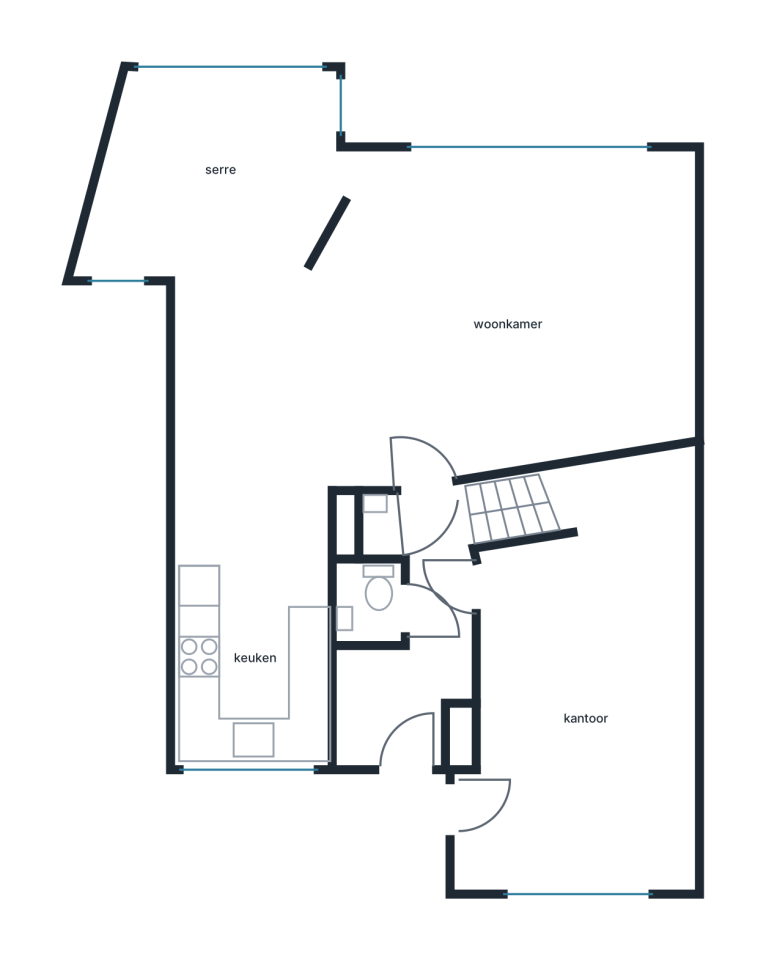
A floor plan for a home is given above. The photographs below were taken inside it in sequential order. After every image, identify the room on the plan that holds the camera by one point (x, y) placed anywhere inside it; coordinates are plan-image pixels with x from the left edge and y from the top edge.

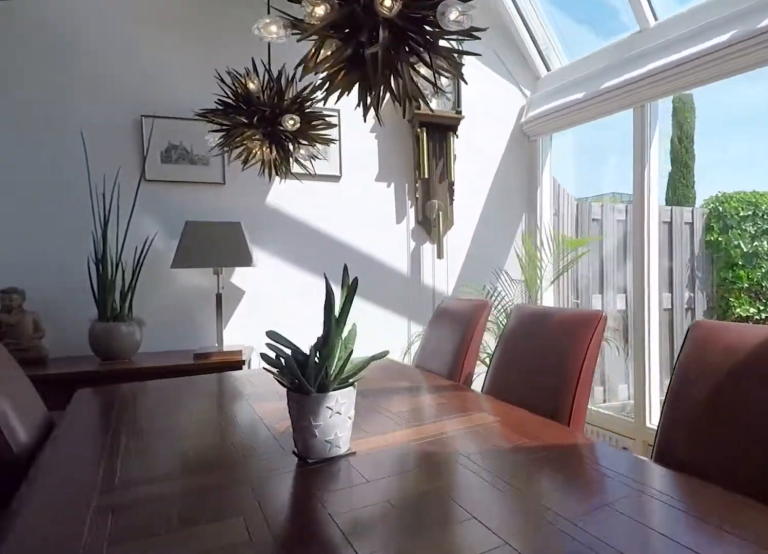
(215, 177)
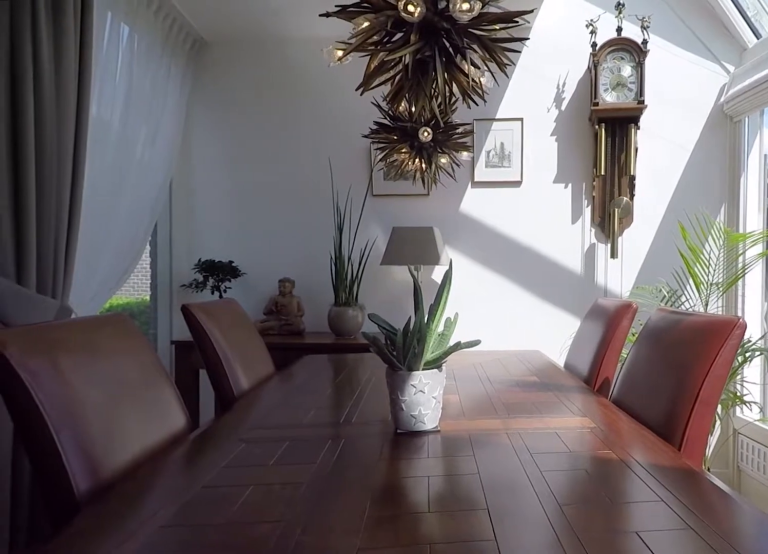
(215, 177)
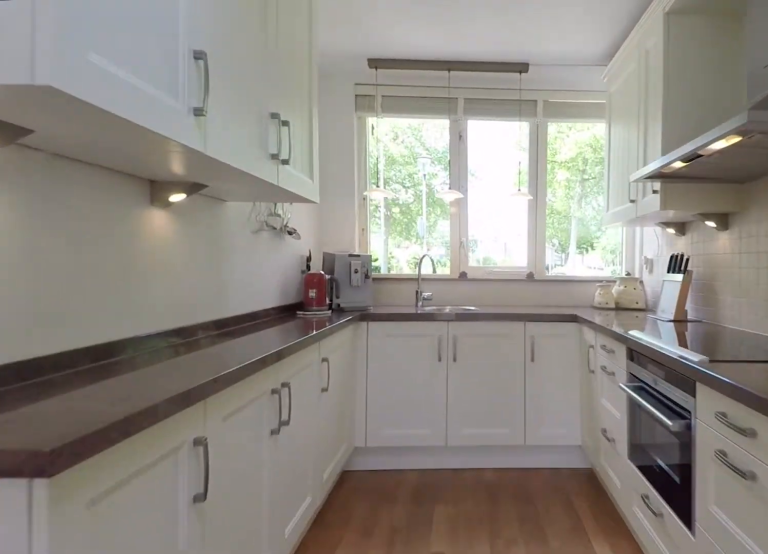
(253, 626)
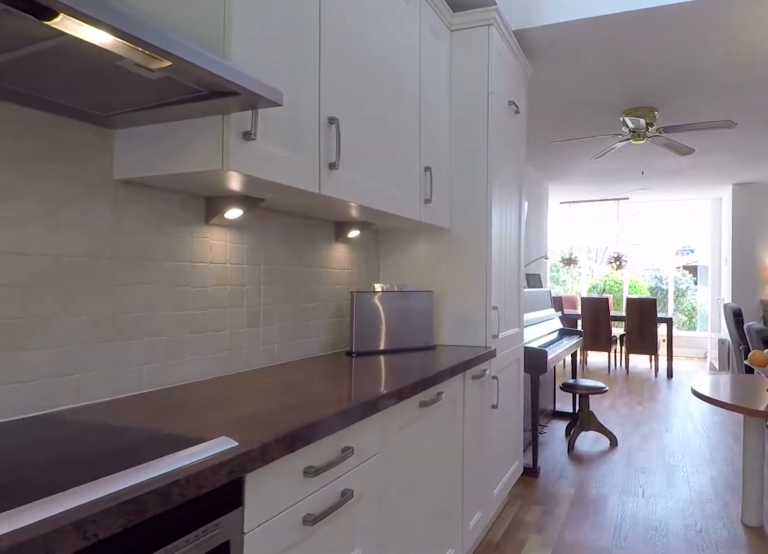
(253, 626)
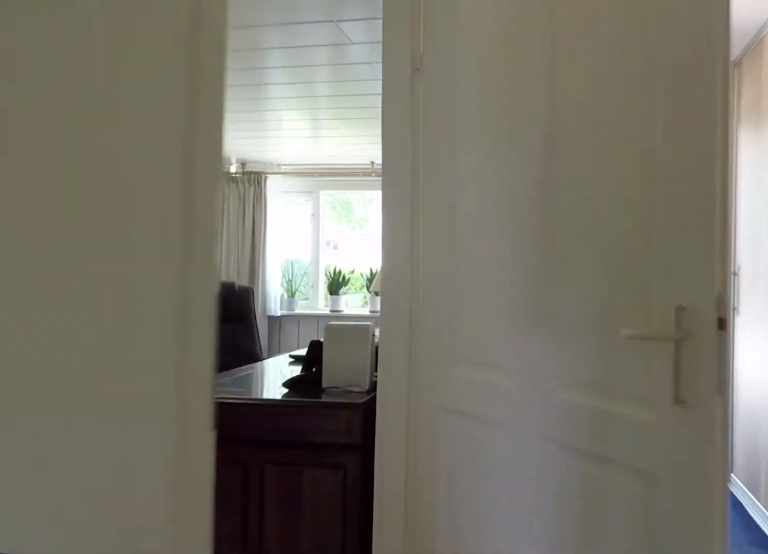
(416, 644)
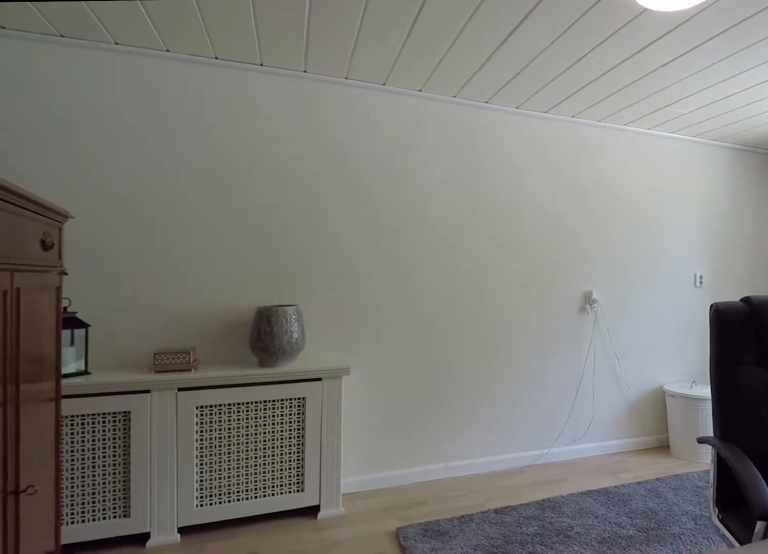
(583, 714)
